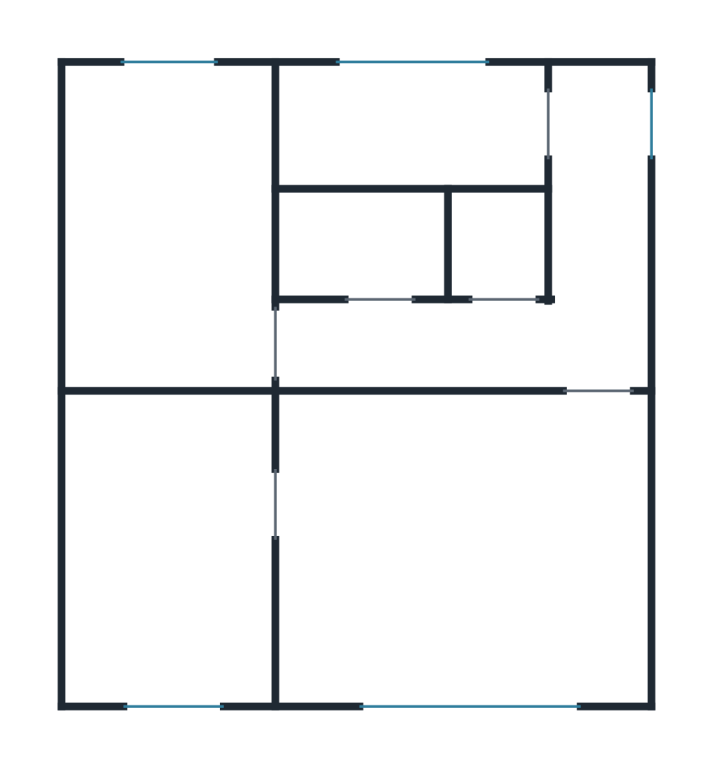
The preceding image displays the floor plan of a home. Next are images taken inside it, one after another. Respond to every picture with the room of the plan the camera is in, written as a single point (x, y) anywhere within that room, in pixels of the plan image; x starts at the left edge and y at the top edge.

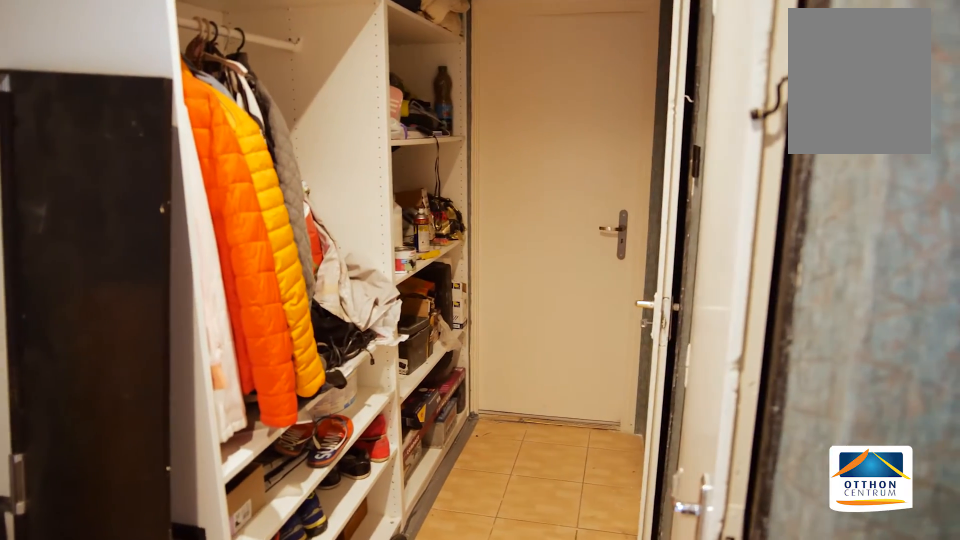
(390, 351)
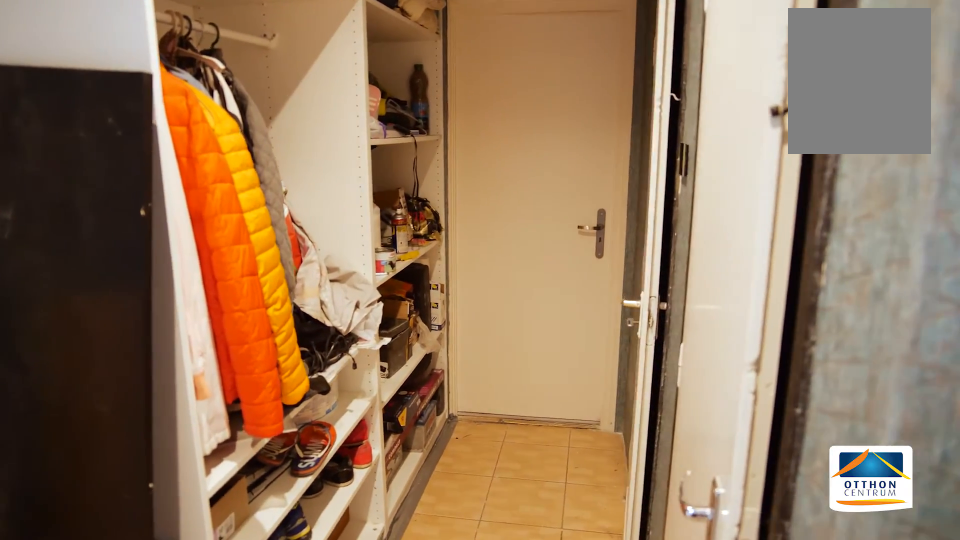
(369, 350)
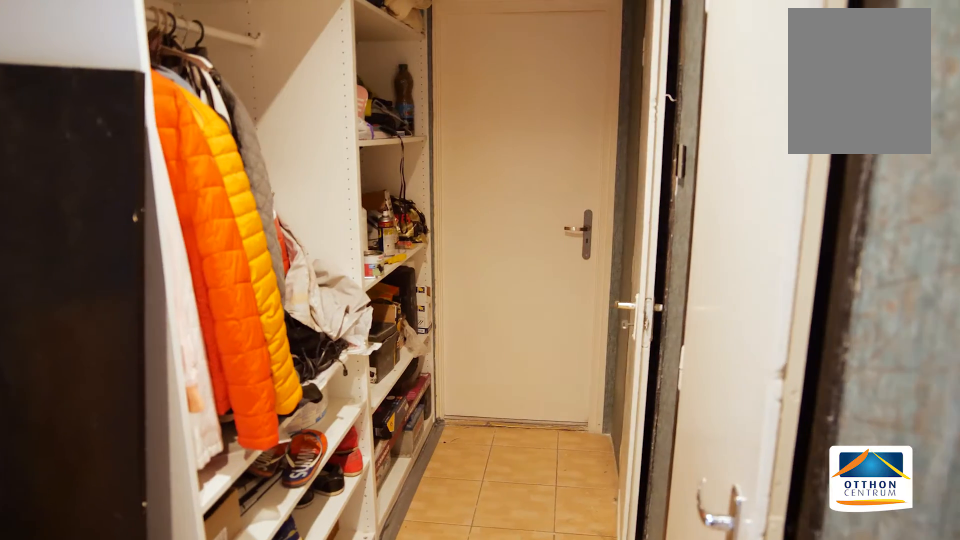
(349, 350)
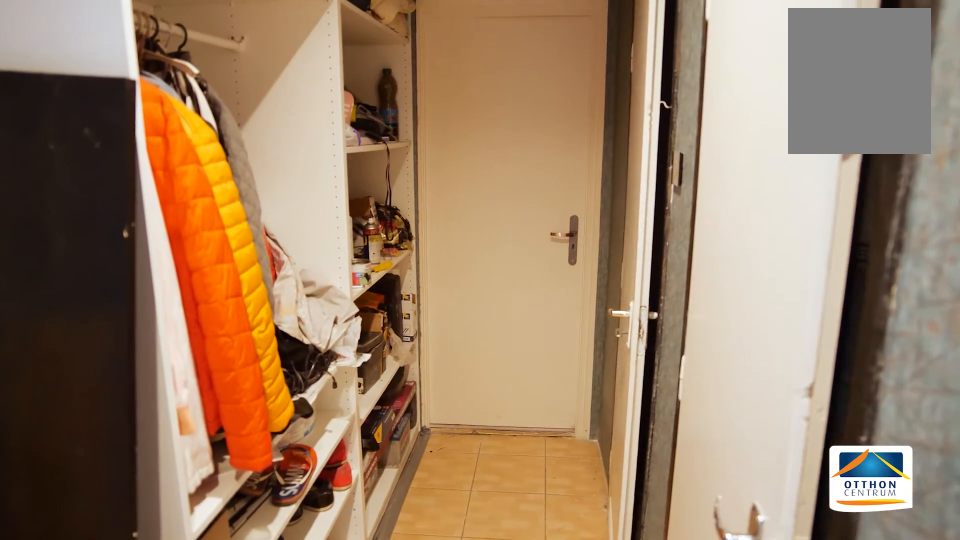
(329, 350)
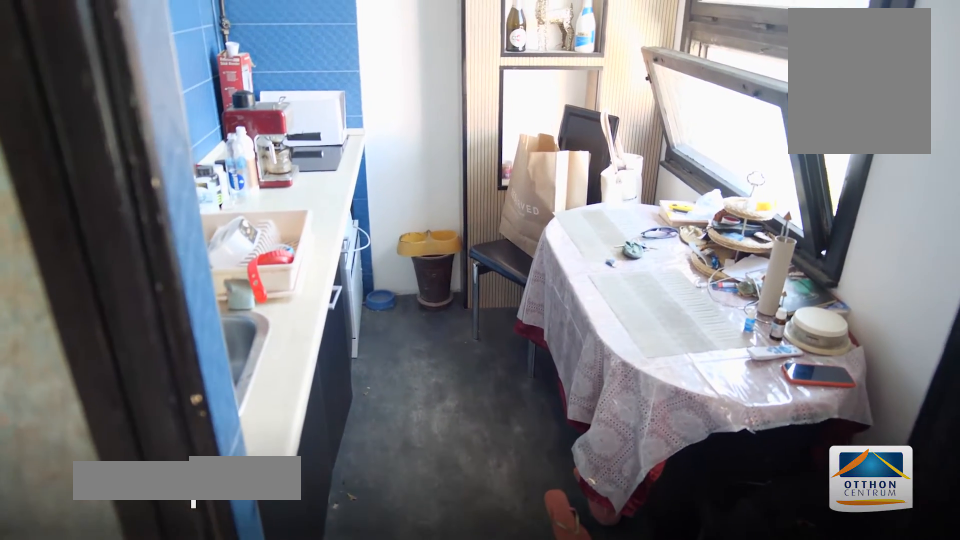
(417, 133)
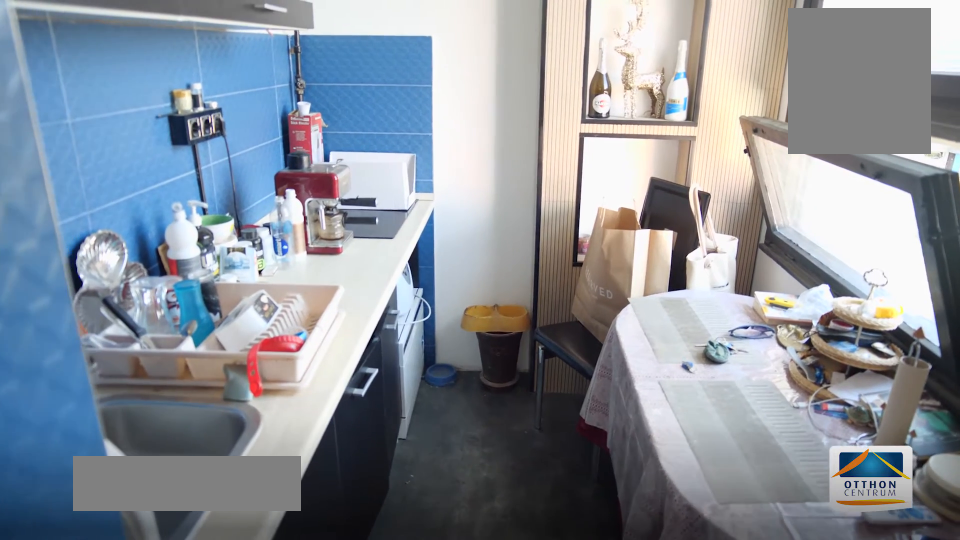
(417, 132)
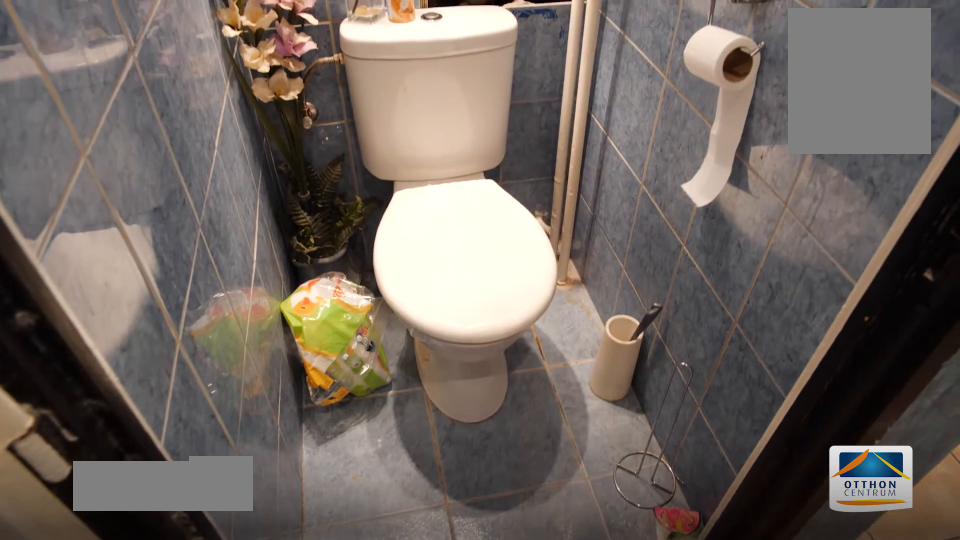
(496, 244)
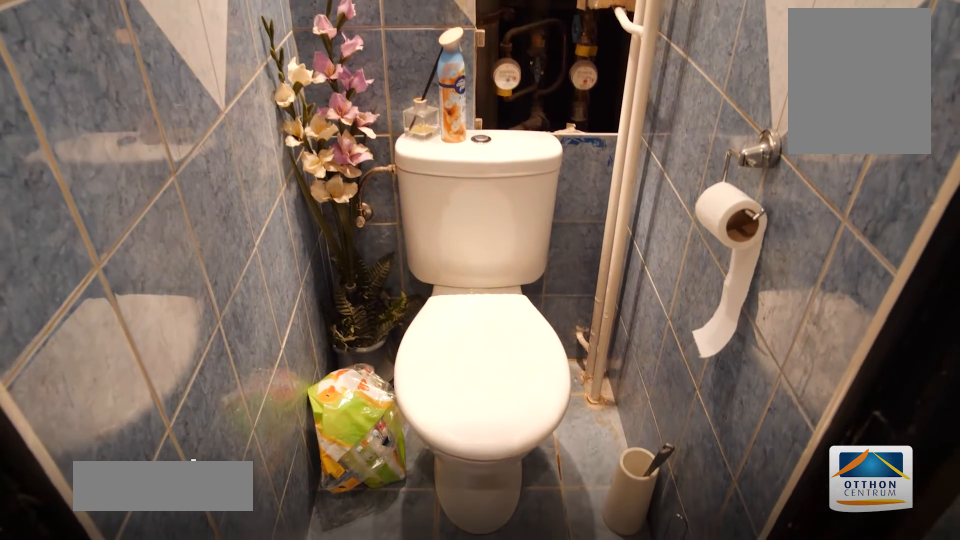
(496, 245)
